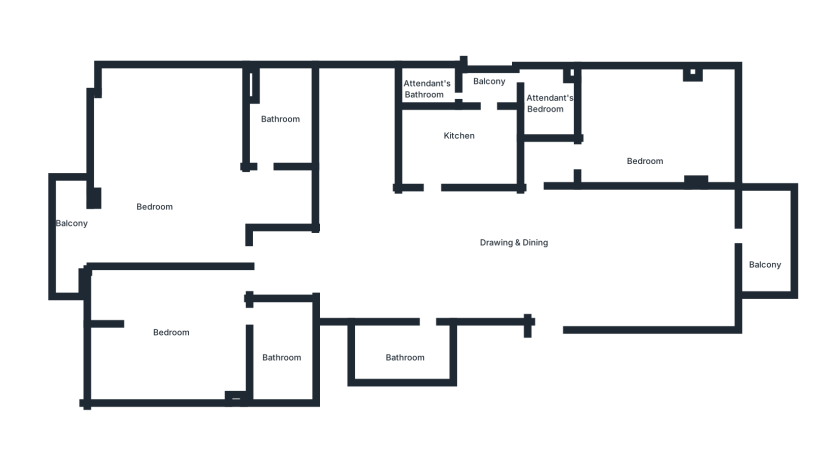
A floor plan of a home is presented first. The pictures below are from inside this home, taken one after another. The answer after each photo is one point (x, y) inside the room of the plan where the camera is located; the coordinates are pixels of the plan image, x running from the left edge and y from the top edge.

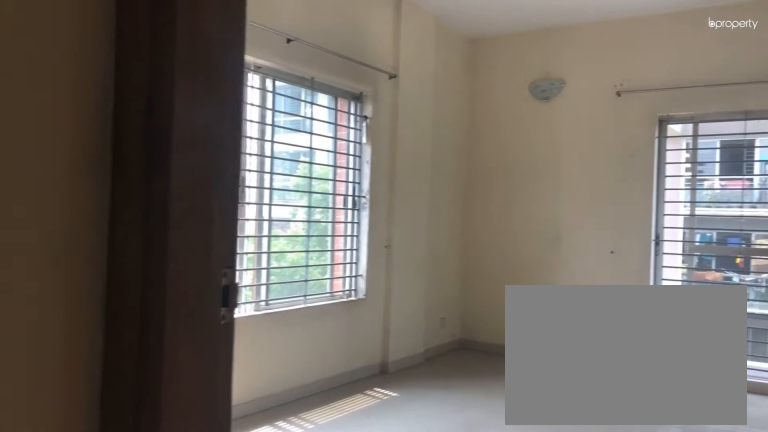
(580, 160)
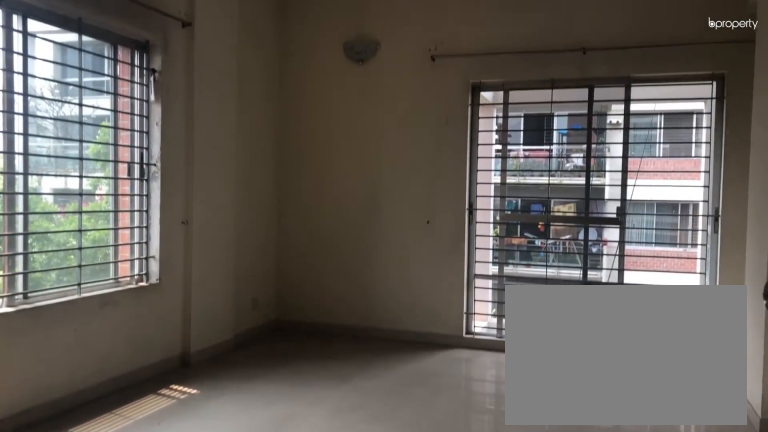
(652, 130)
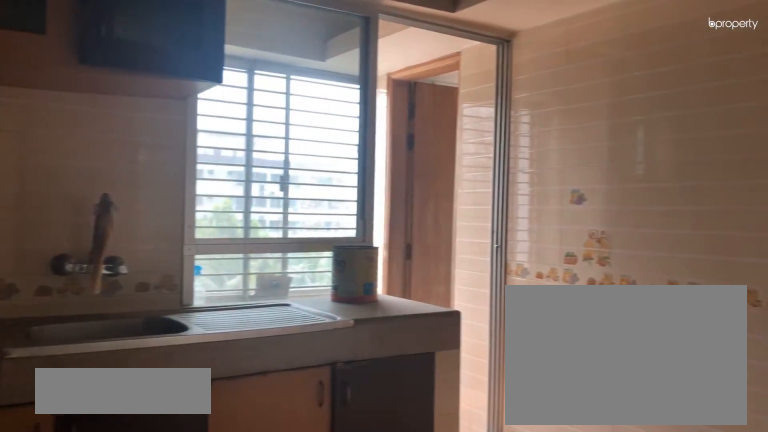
(454, 146)
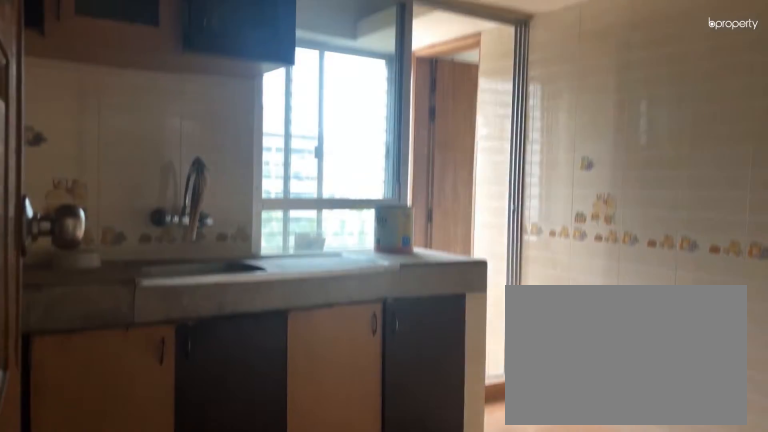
(454, 145)
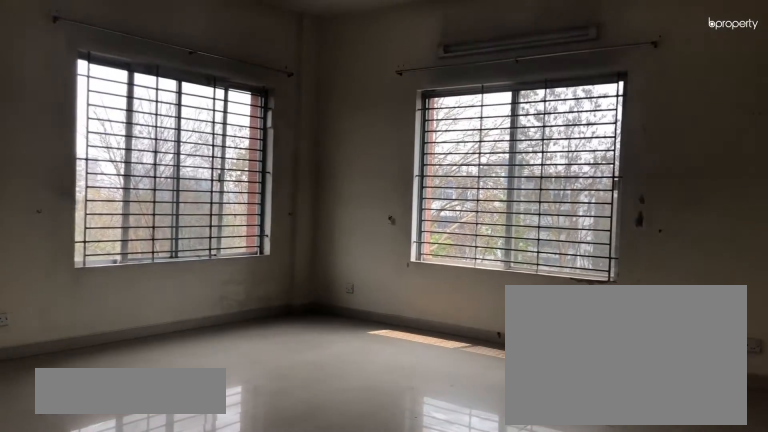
(159, 185)
